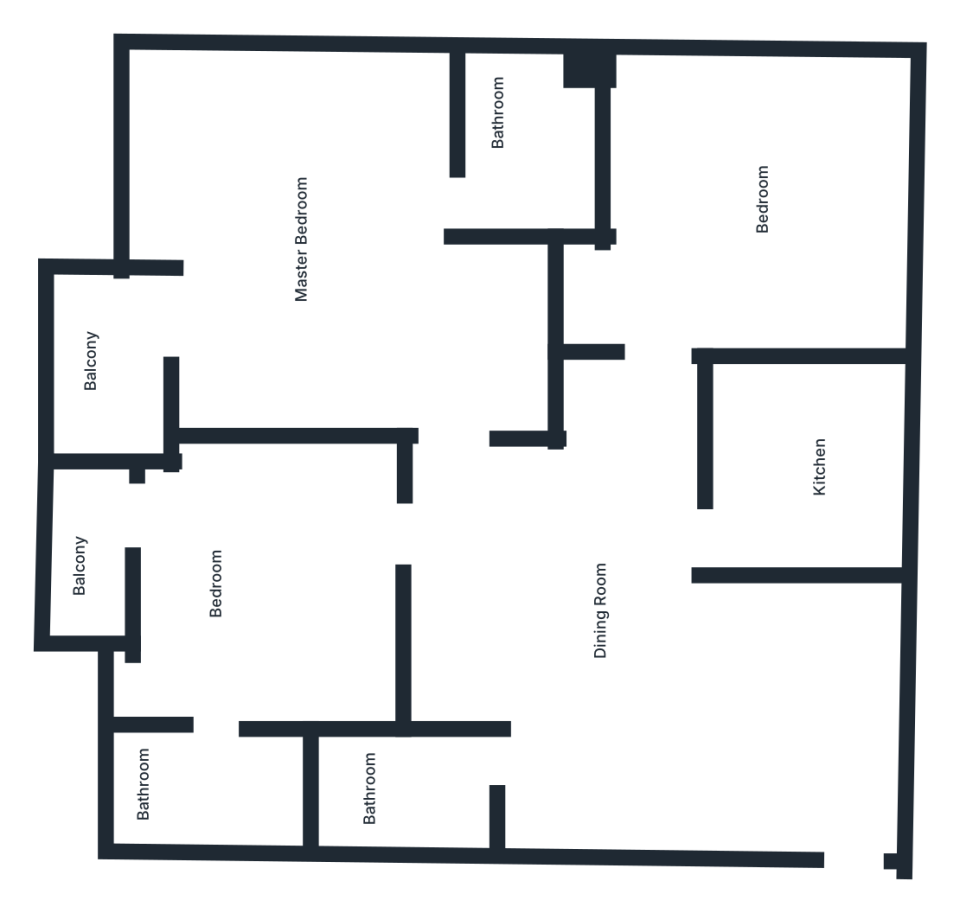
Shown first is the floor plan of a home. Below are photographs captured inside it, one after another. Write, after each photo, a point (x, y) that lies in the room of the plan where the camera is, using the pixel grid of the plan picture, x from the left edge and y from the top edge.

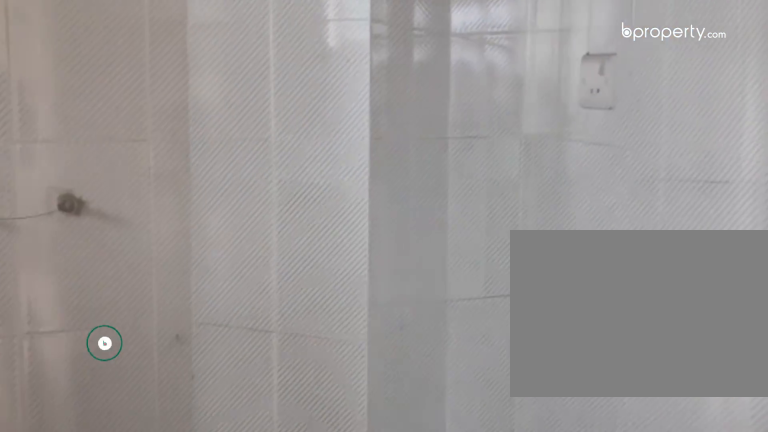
(520, 156)
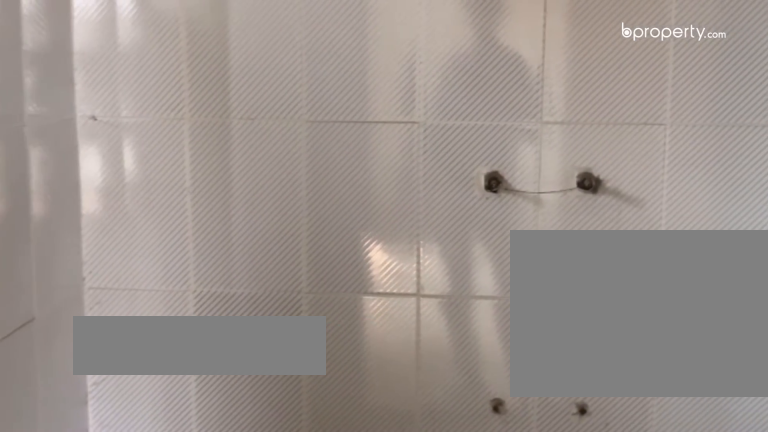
(520, 156)
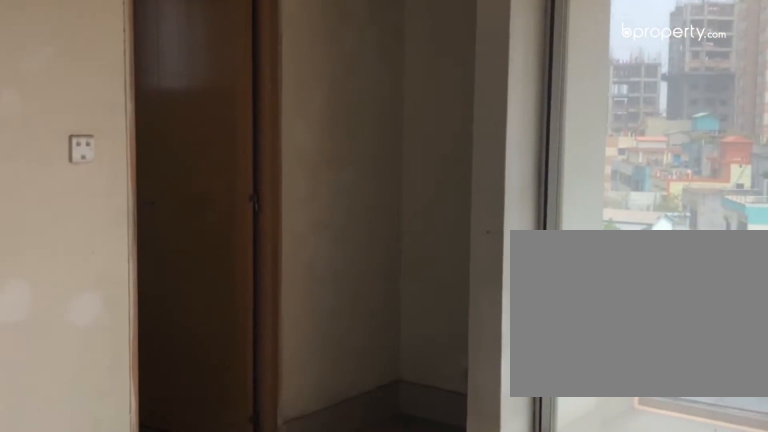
(298, 589)
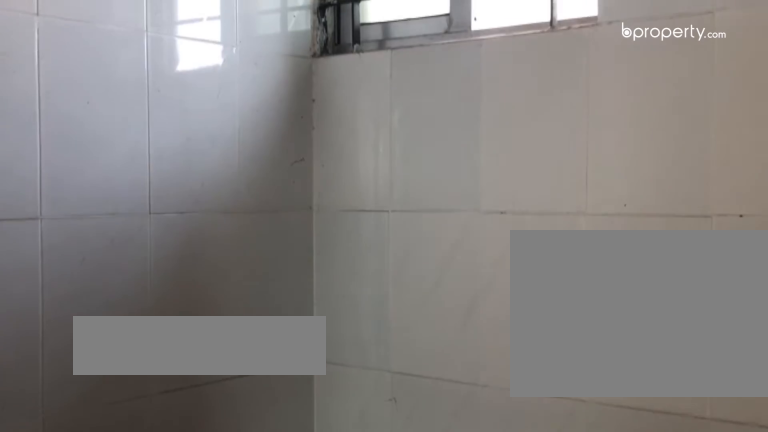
(207, 777)
